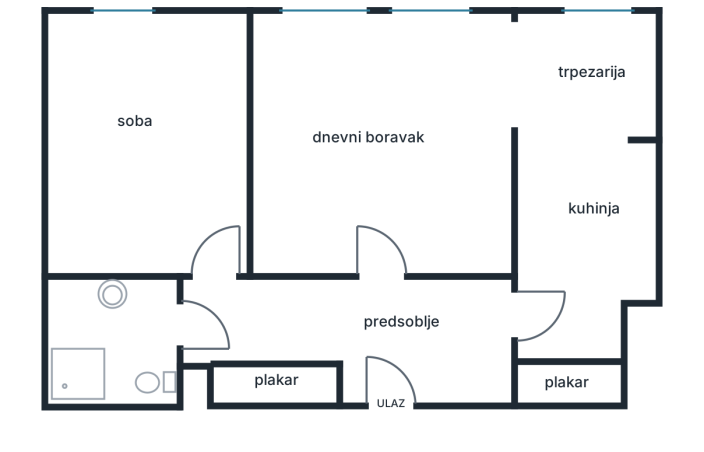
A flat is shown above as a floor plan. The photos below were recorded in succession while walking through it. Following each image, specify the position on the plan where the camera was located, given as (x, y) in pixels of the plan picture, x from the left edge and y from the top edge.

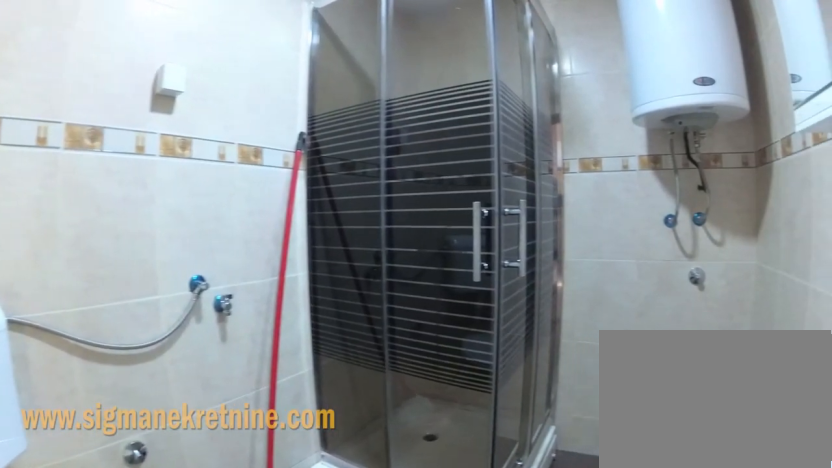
(200, 303)
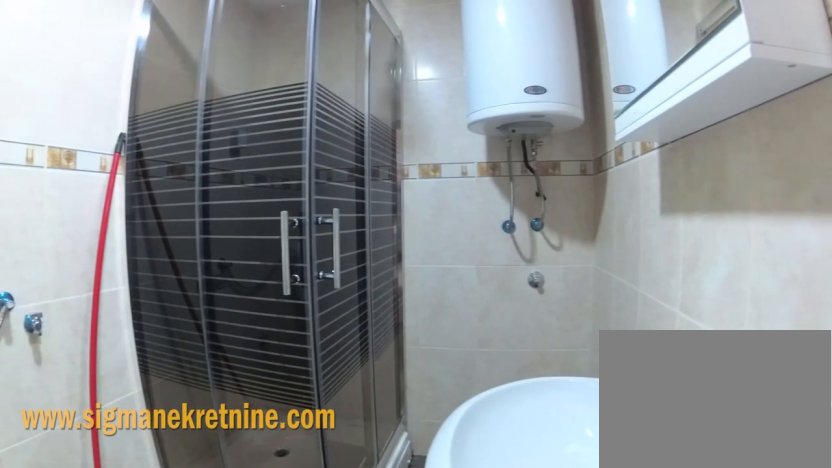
(192, 315)
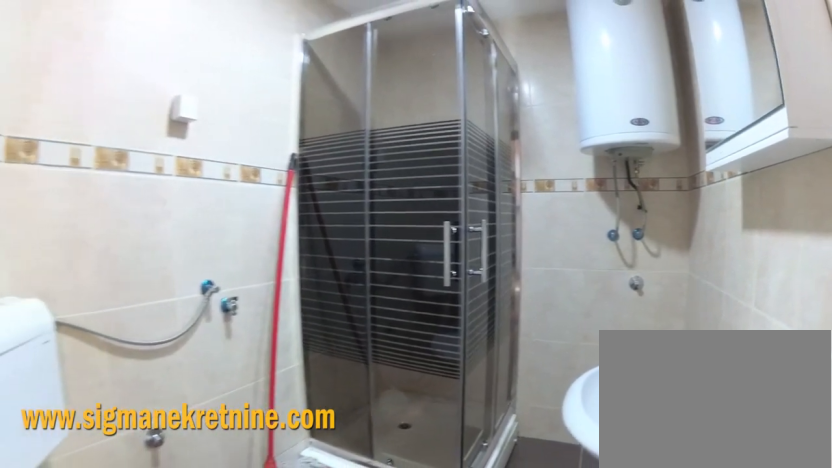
(184, 310)
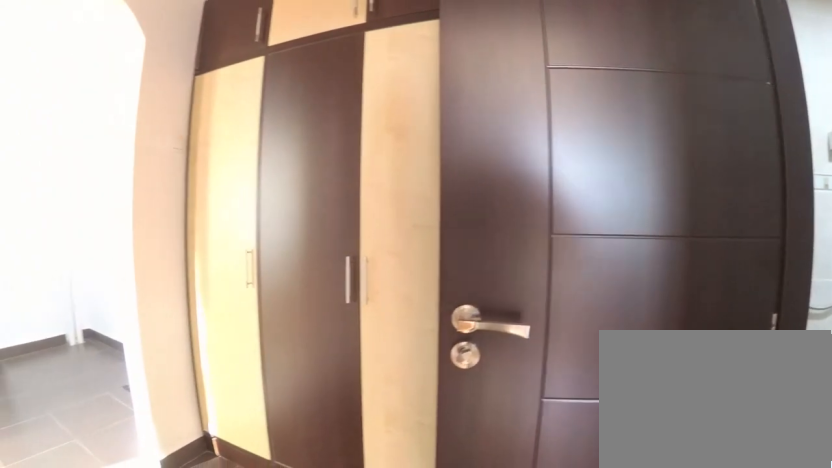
(170, 312)
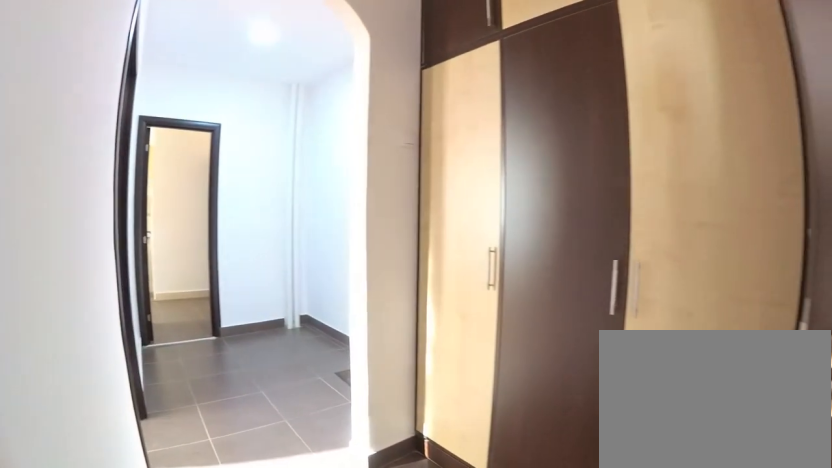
(173, 325)
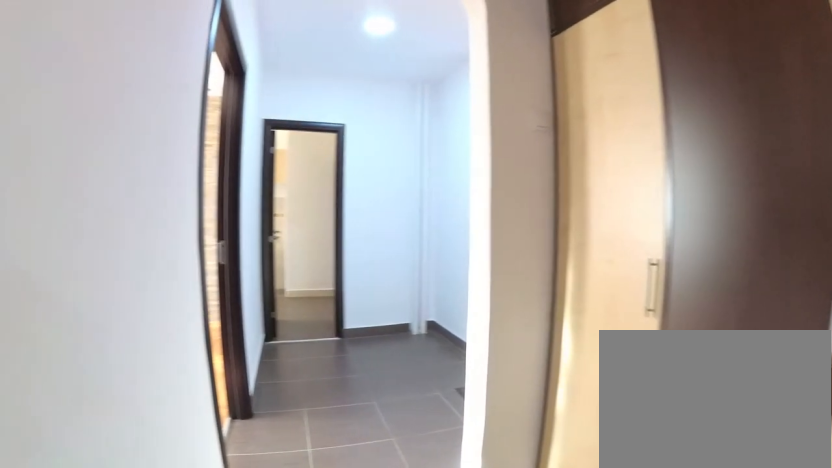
(208, 322)
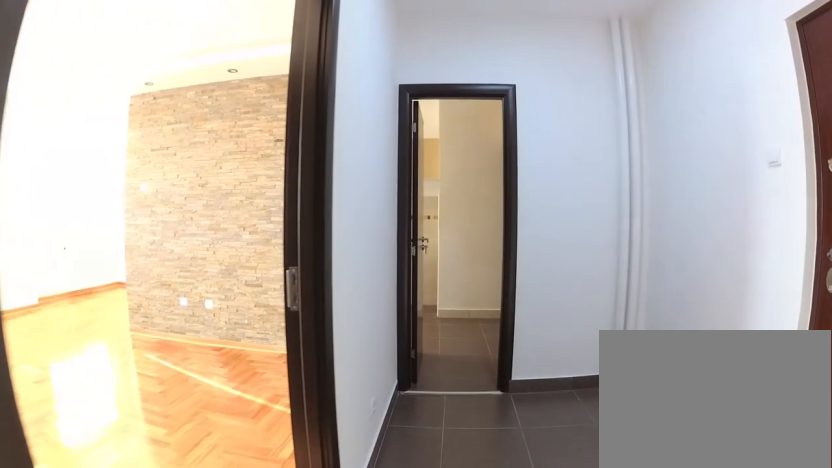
(324, 328)
